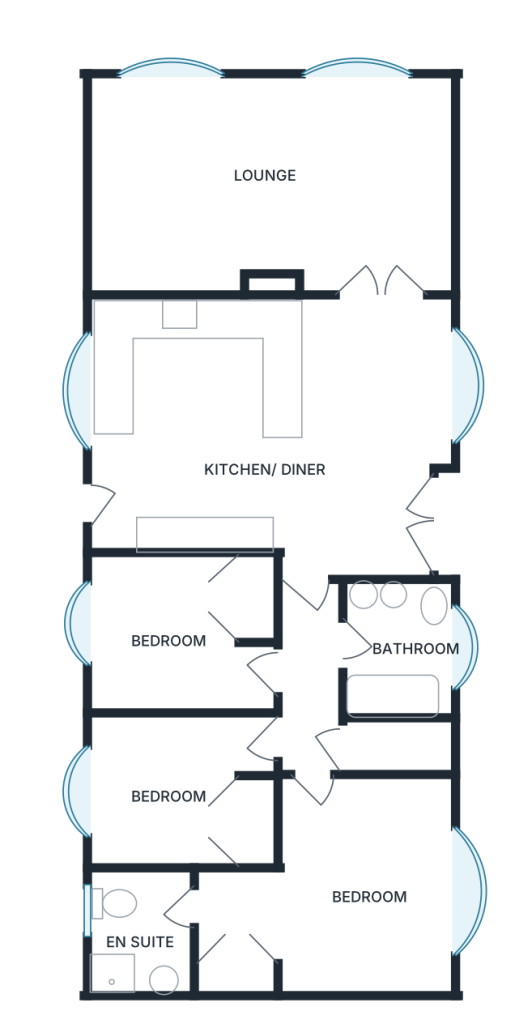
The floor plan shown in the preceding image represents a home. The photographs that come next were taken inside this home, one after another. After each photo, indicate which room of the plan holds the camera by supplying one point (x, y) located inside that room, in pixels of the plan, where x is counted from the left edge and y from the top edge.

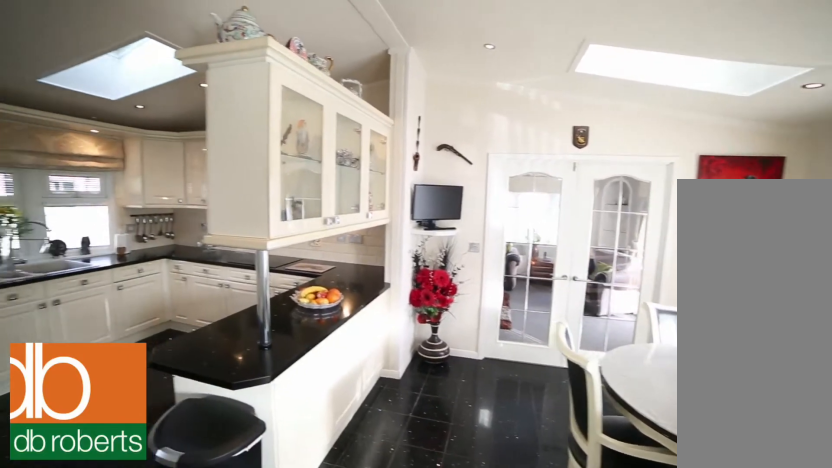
(272, 431)
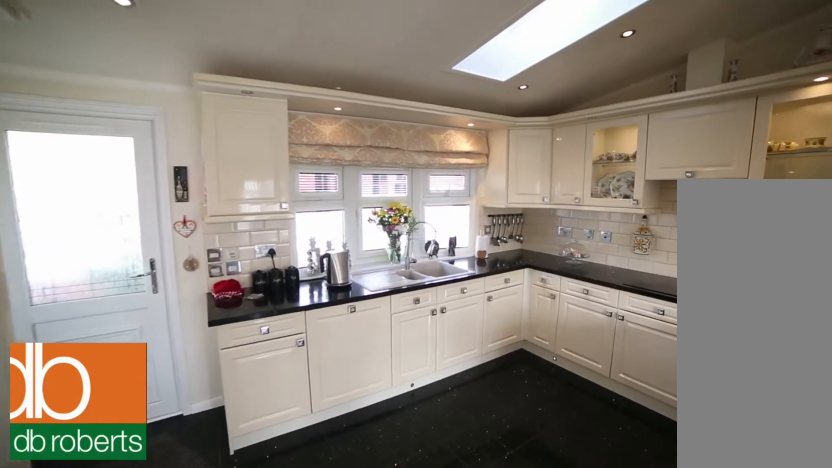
(272, 431)
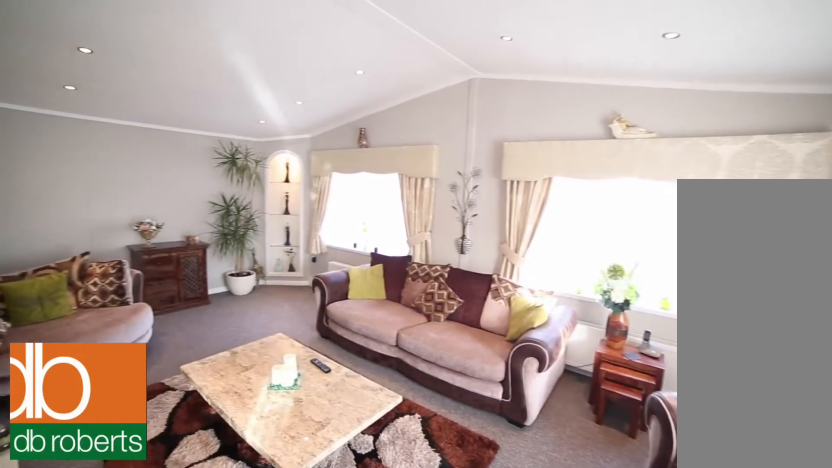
(272, 180)
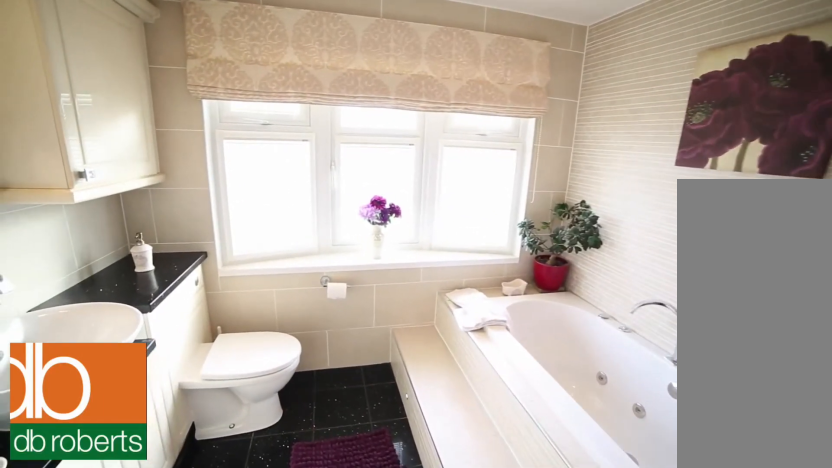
(406, 648)
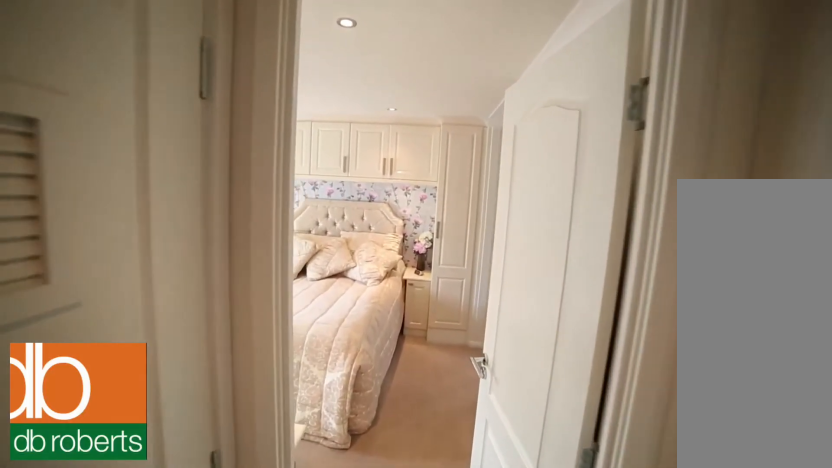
(308, 686)
